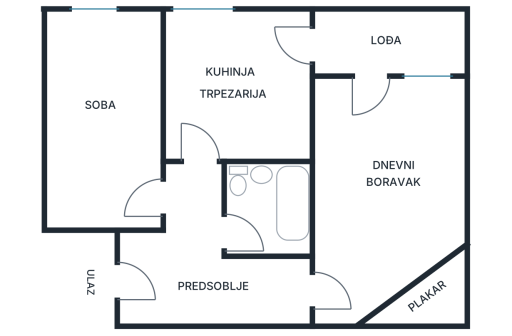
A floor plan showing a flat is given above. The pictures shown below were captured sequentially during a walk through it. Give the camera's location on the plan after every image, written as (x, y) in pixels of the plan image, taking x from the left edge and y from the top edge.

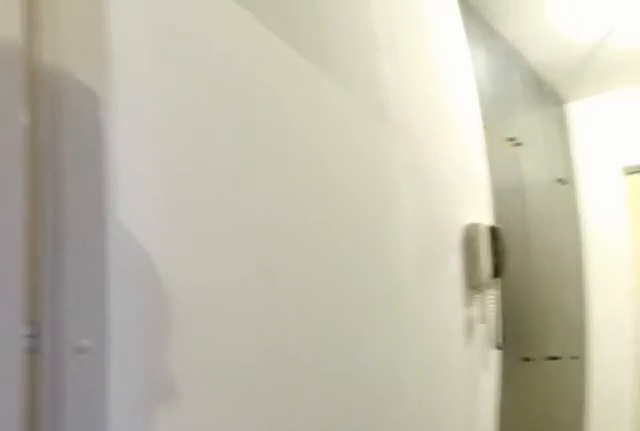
(343, 283)
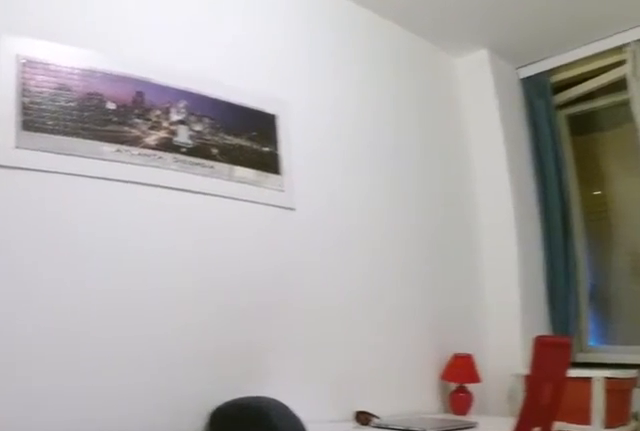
(139, 189)
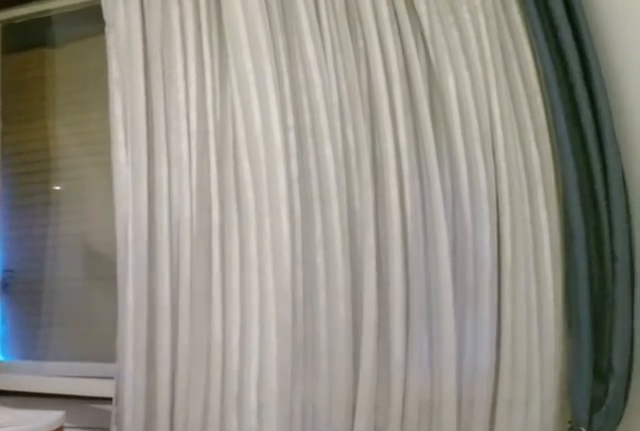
(110, 117)
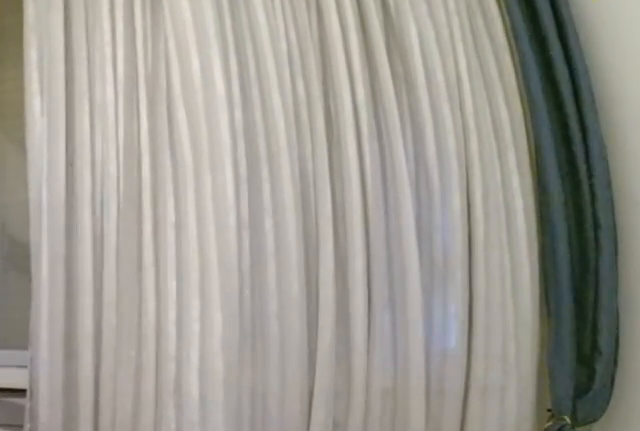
(106, 99)
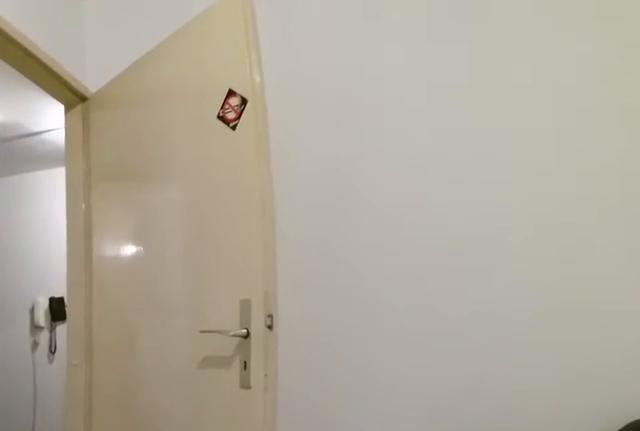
(122, 127)
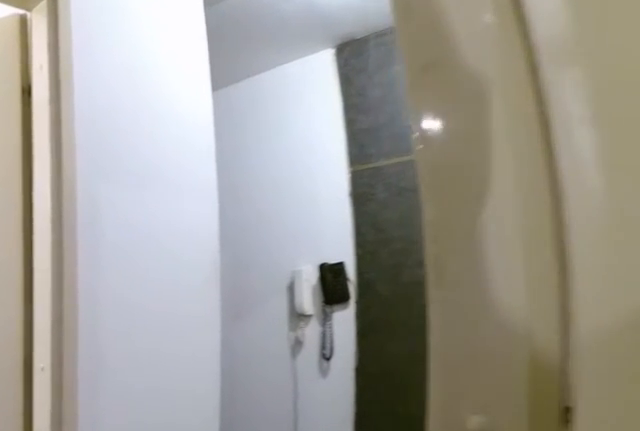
(155, 197)
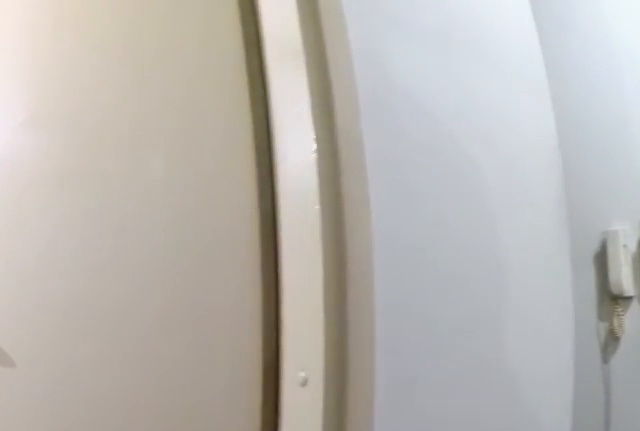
(178, 216)
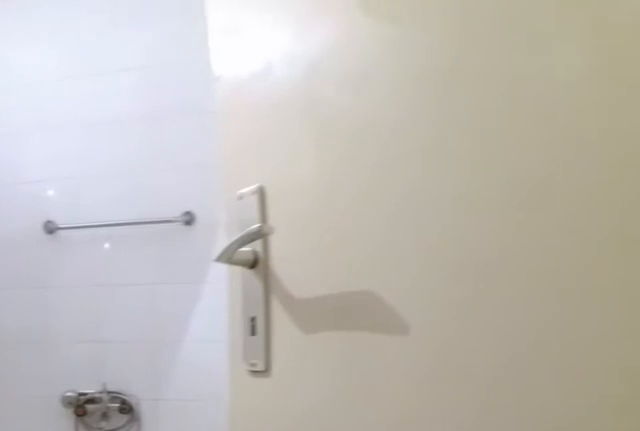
(206, 227)
